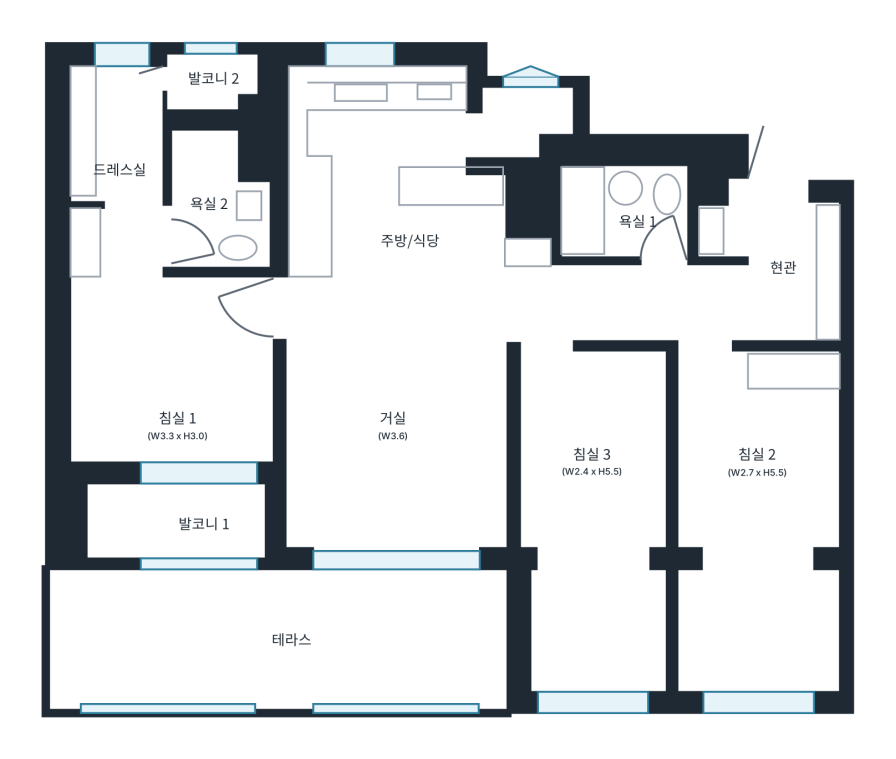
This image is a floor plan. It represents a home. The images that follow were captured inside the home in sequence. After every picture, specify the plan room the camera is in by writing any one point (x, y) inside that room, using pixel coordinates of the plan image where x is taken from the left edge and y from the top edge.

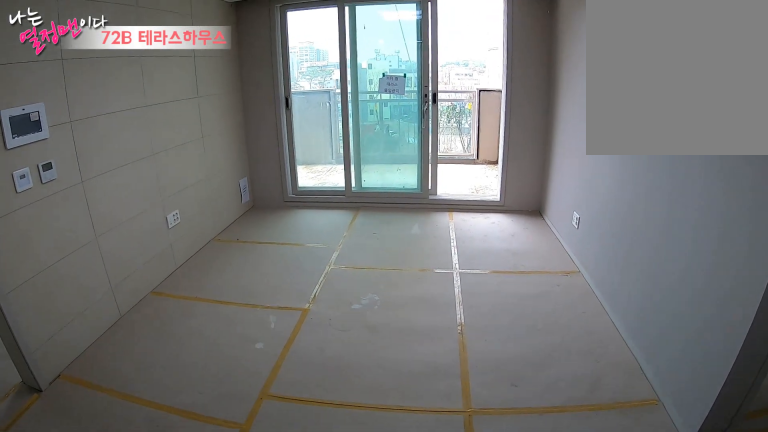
(389, 433)
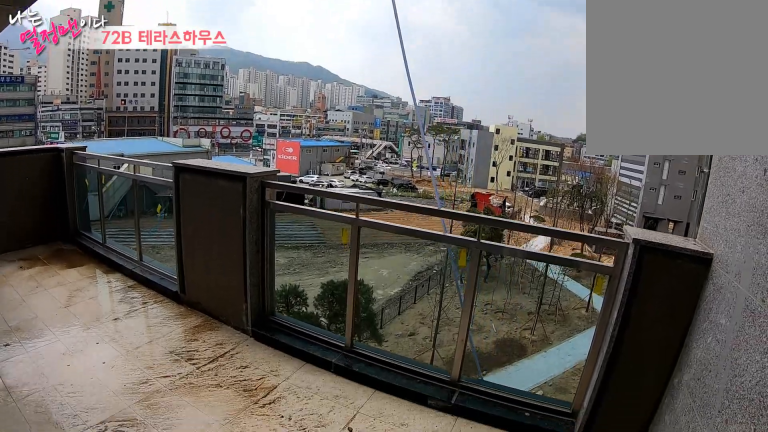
(286, 639)
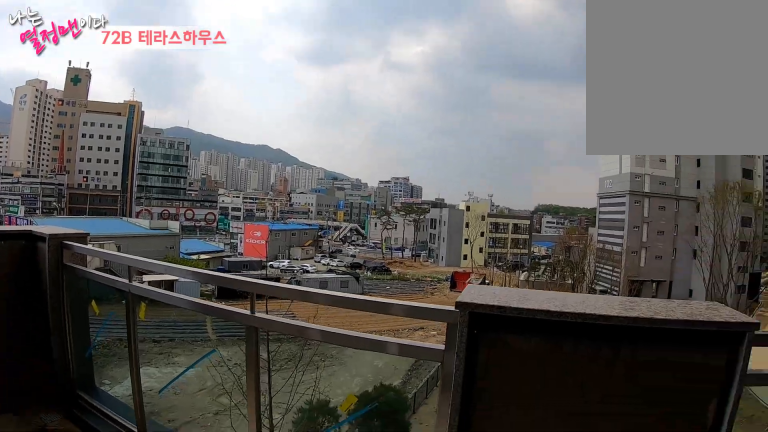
(287, 639)
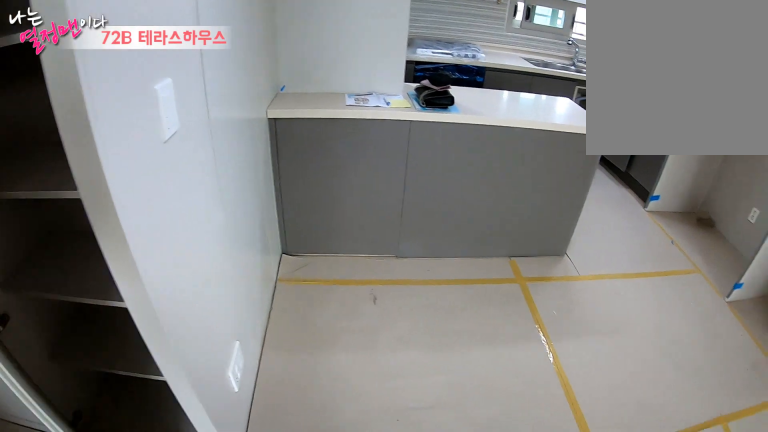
(401, 240)
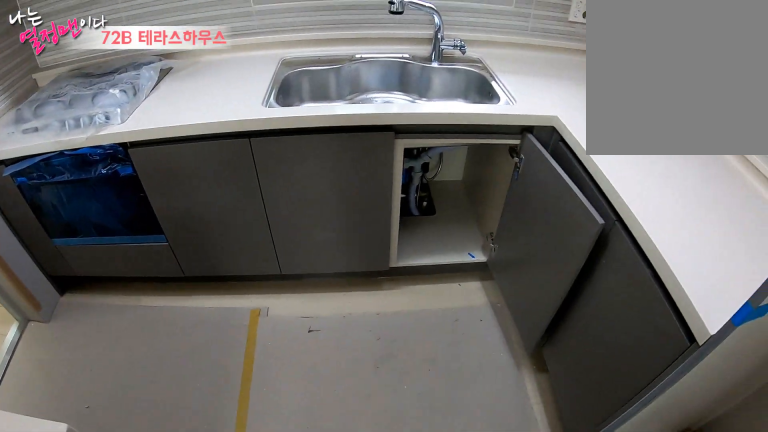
(401, 240)
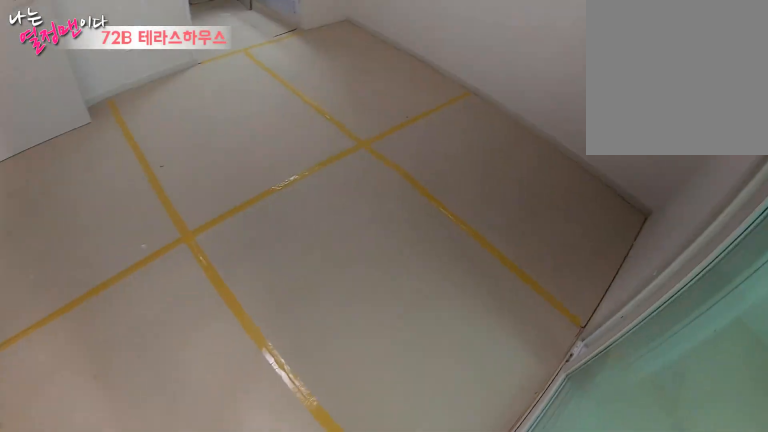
(177, 427)
